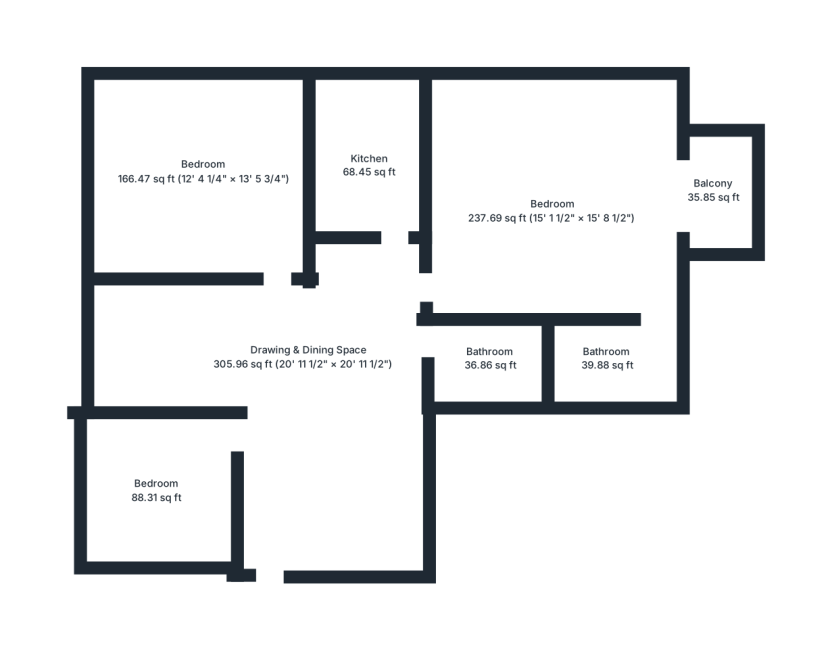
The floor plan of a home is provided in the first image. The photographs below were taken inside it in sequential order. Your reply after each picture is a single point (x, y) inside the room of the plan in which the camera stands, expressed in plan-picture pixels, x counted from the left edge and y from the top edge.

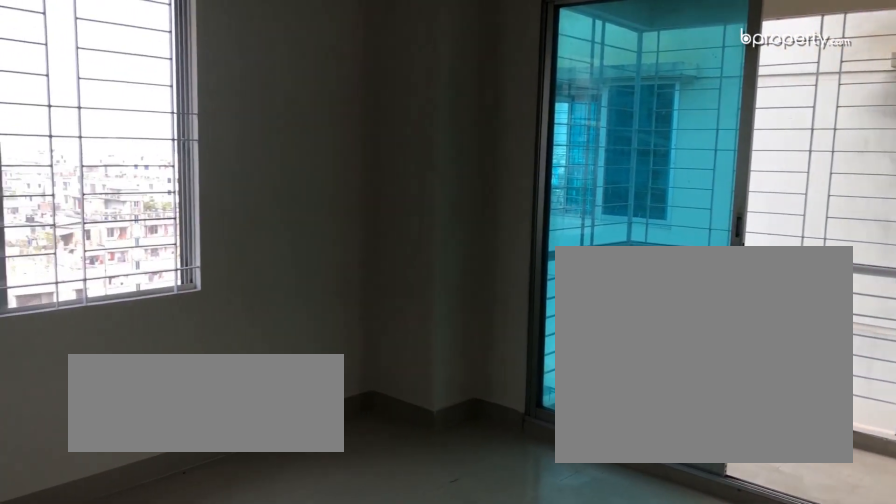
(551, 209)
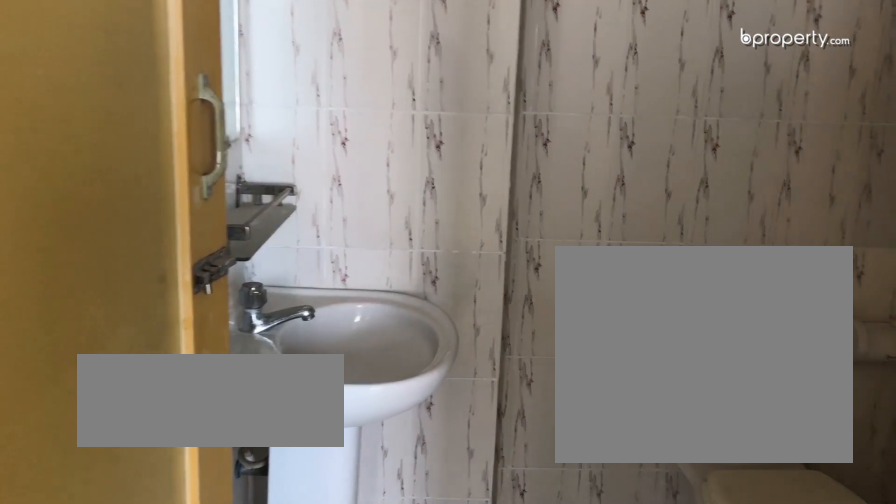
(601, 355)
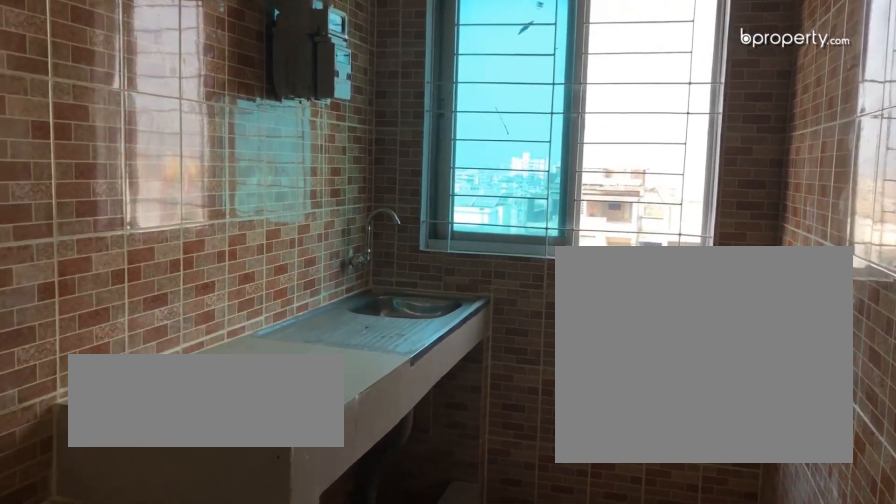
(366, 172)
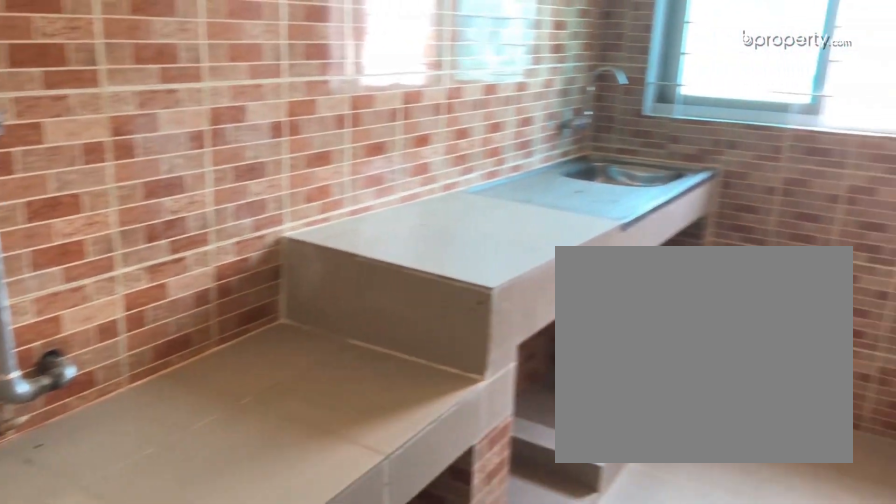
(366, 172)
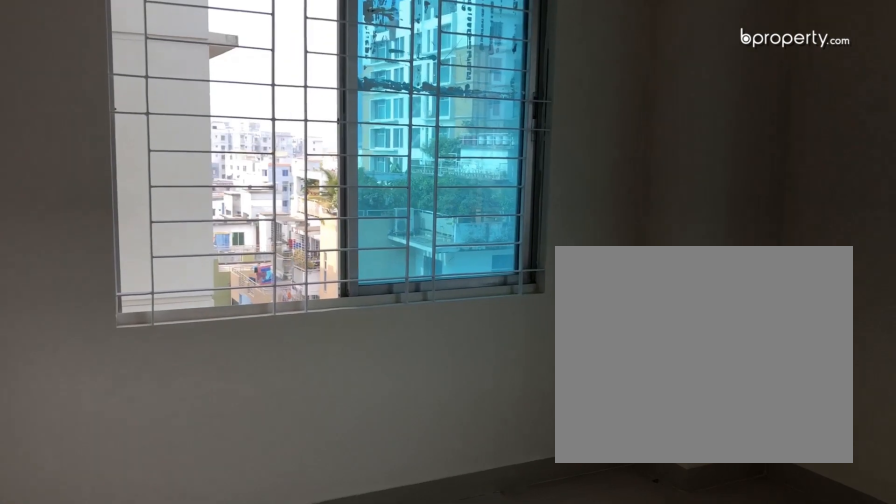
(205, 167)
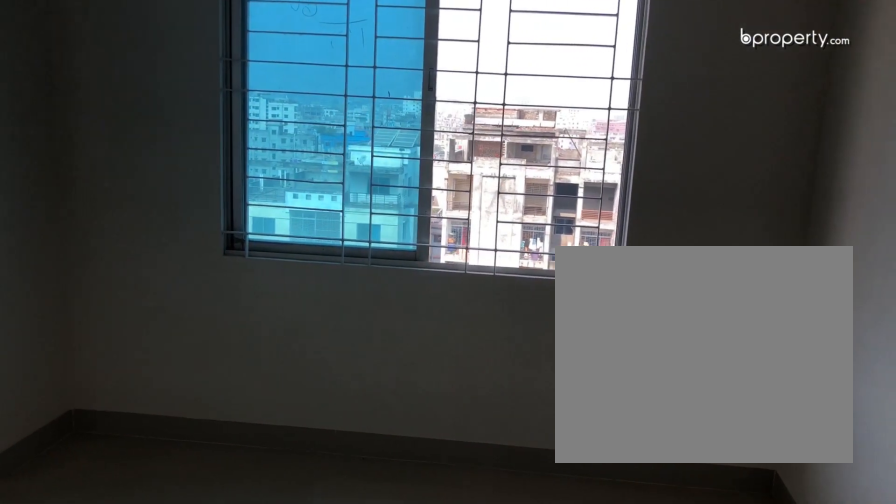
(206, 167)
